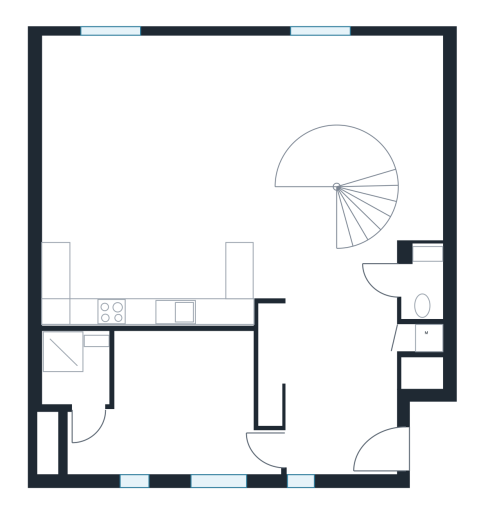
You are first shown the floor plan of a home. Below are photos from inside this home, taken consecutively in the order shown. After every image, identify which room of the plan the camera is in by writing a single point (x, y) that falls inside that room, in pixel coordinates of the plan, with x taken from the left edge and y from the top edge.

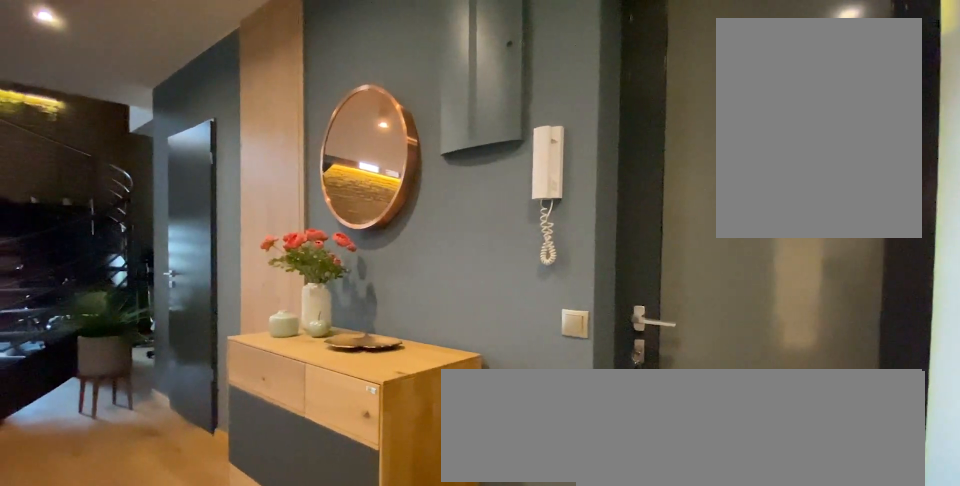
(344, 394)
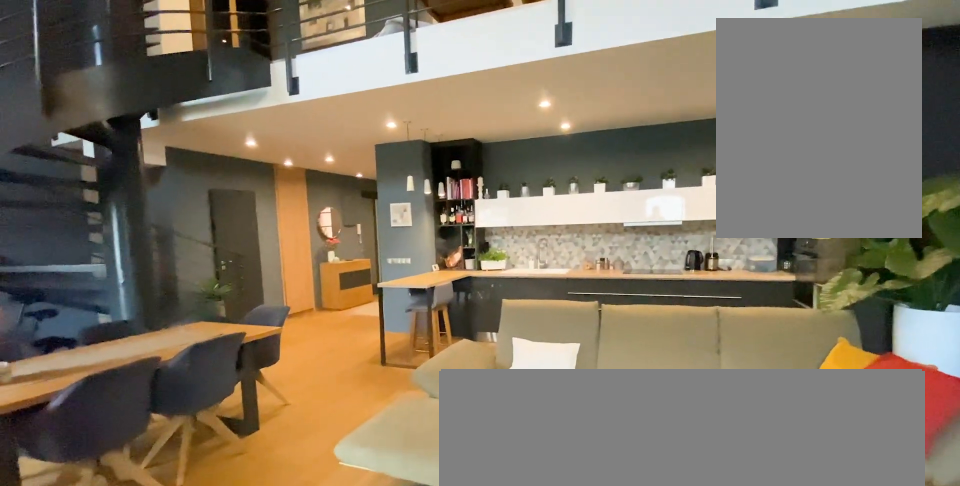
(178, 178)
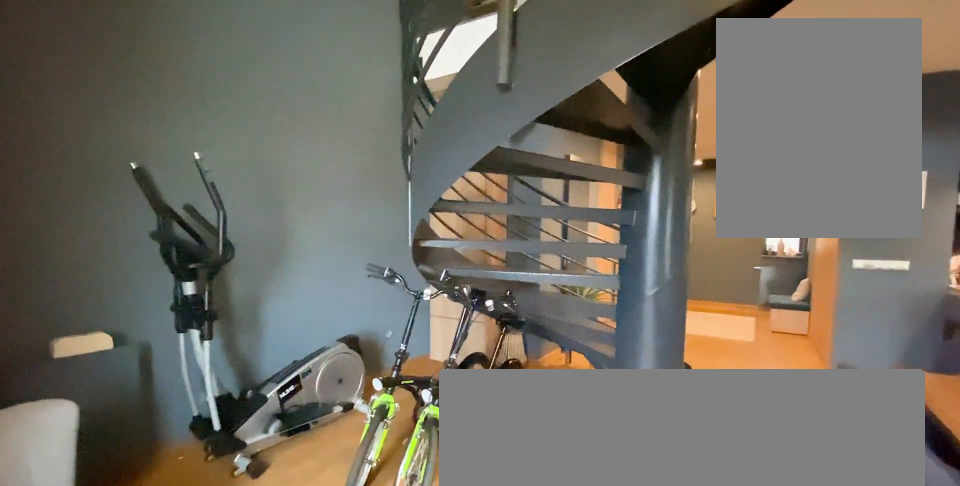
(178, 178)
